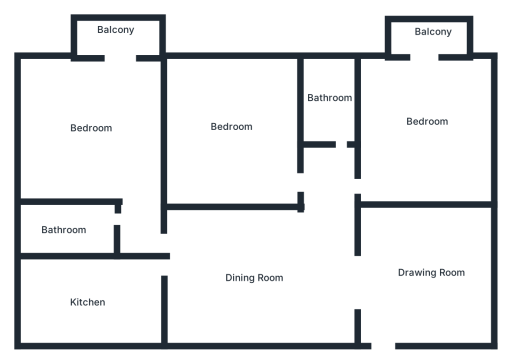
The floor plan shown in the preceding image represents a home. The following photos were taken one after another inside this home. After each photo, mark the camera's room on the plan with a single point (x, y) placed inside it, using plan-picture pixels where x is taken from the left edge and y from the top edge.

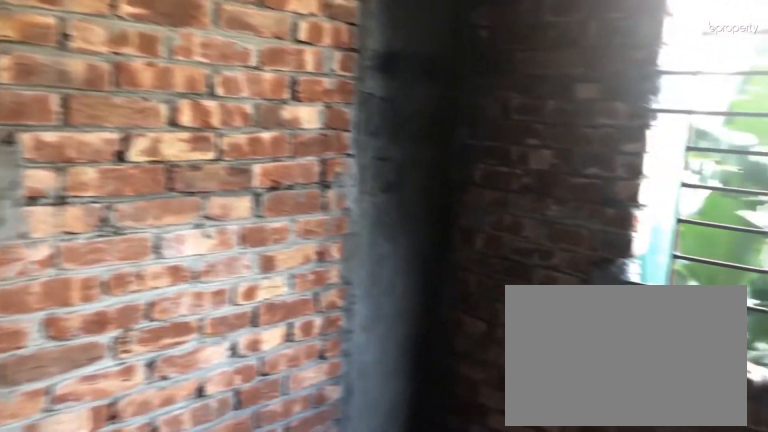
(427, 272)
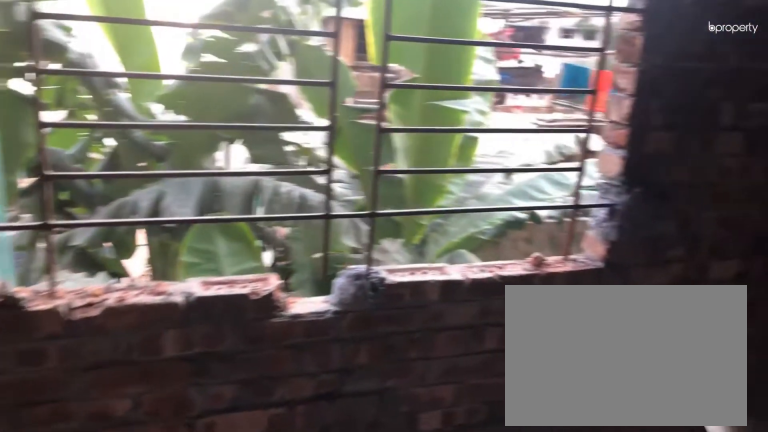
(427, 272)
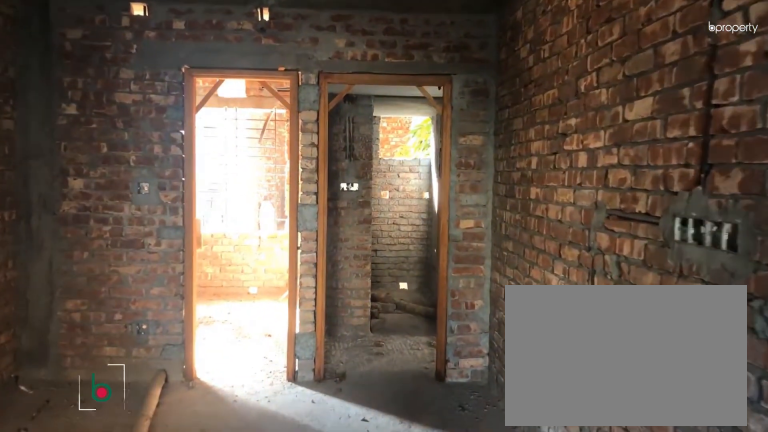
(283, 279)
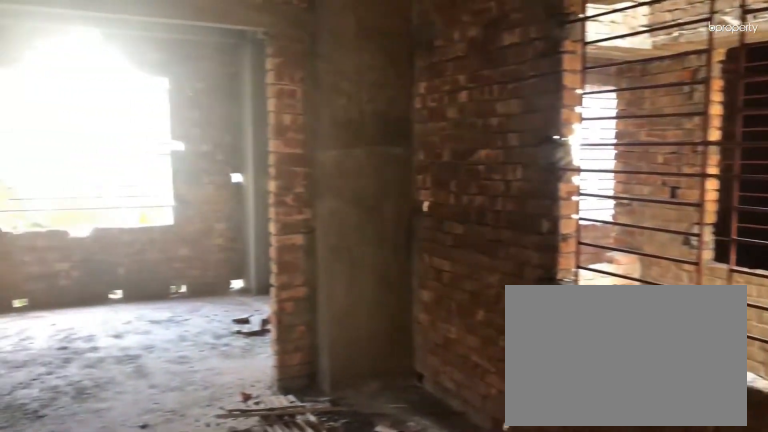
(248, 280)
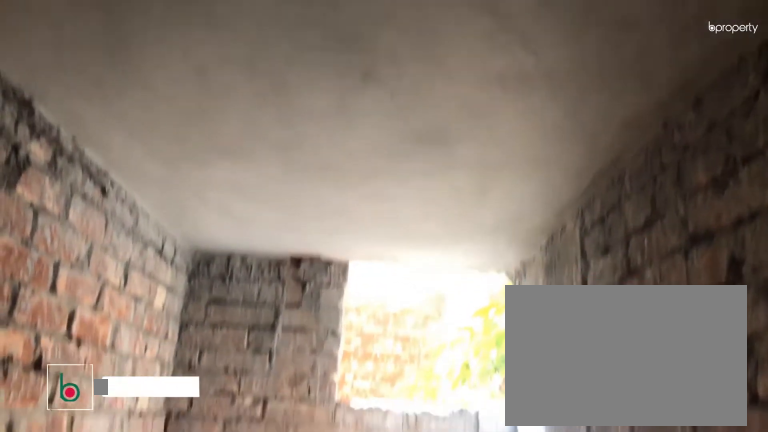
(66, 228)
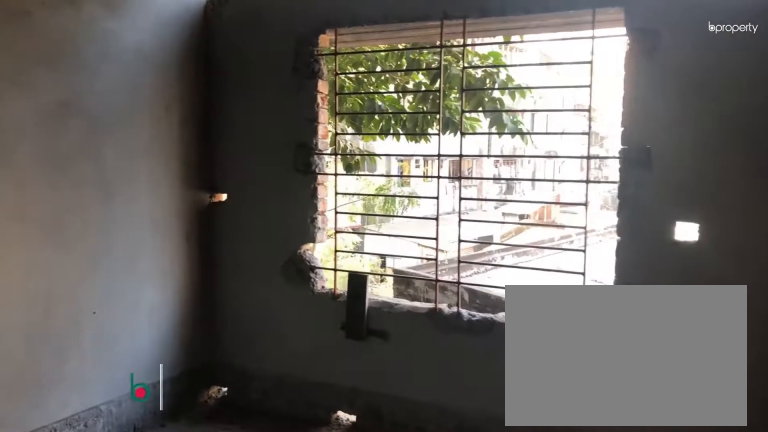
(287, 178)
